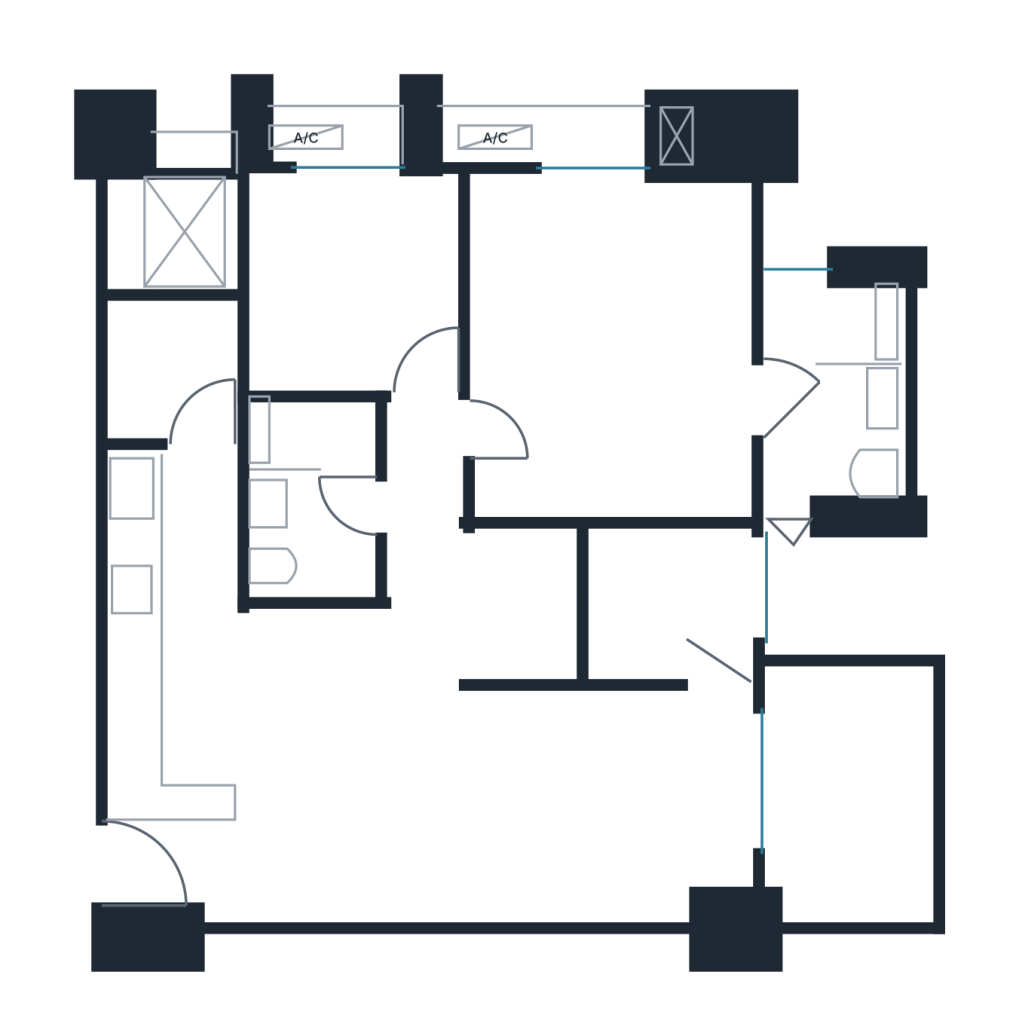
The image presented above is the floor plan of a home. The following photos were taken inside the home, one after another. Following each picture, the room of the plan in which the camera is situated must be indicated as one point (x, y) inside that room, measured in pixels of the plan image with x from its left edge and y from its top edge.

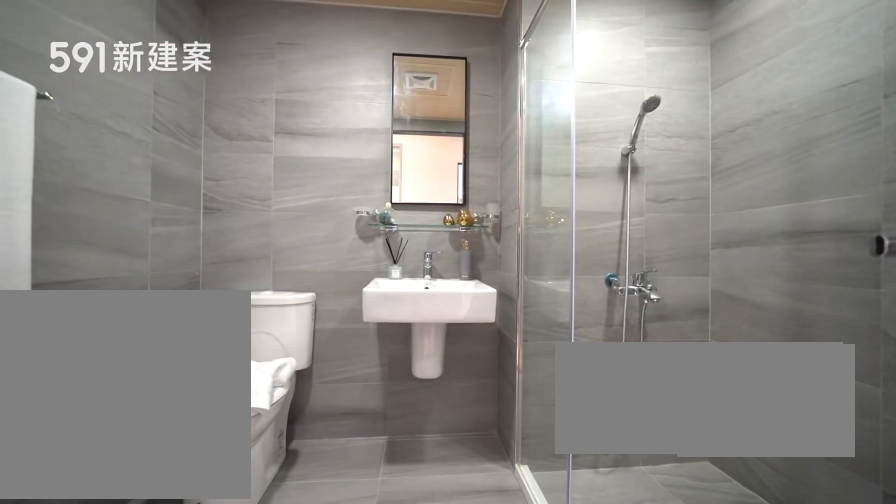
(309, 500)
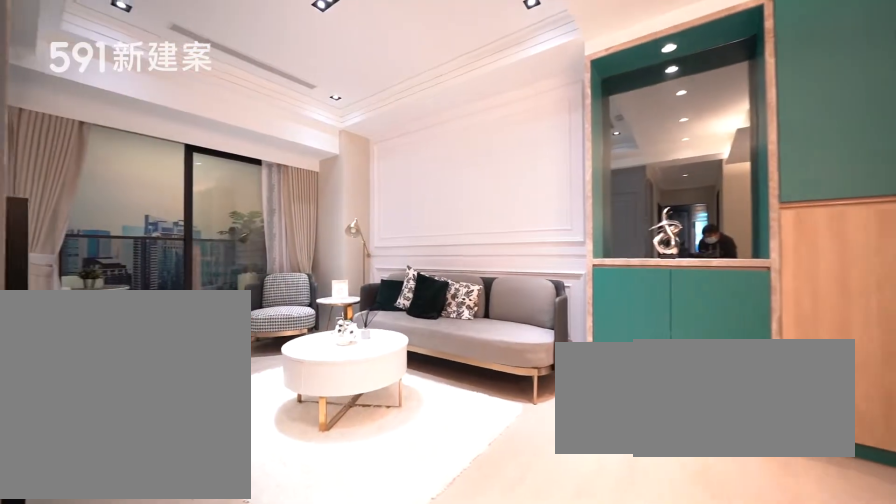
(605, 801)
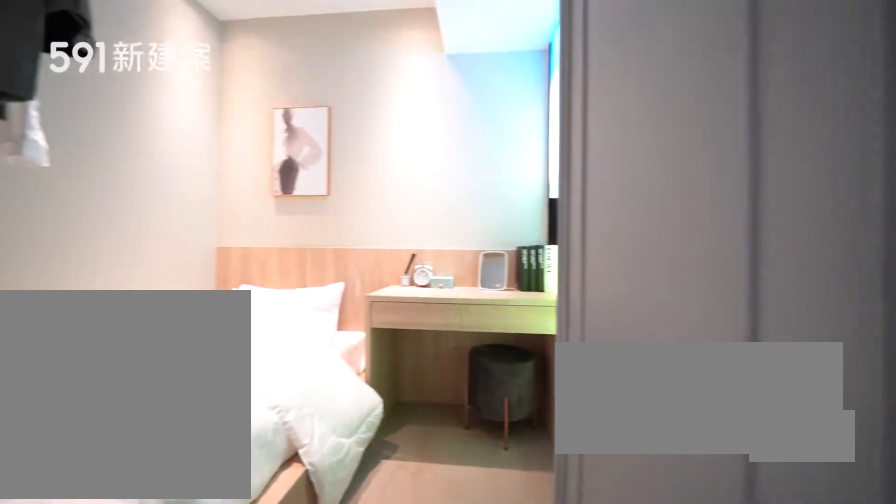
(673, 594)
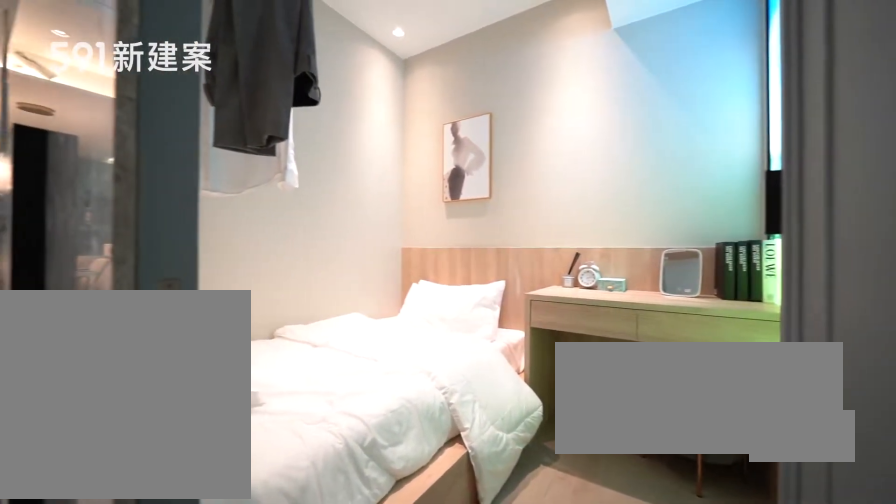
(673, 594)
